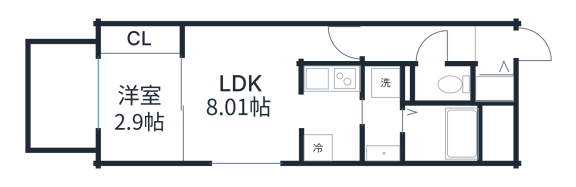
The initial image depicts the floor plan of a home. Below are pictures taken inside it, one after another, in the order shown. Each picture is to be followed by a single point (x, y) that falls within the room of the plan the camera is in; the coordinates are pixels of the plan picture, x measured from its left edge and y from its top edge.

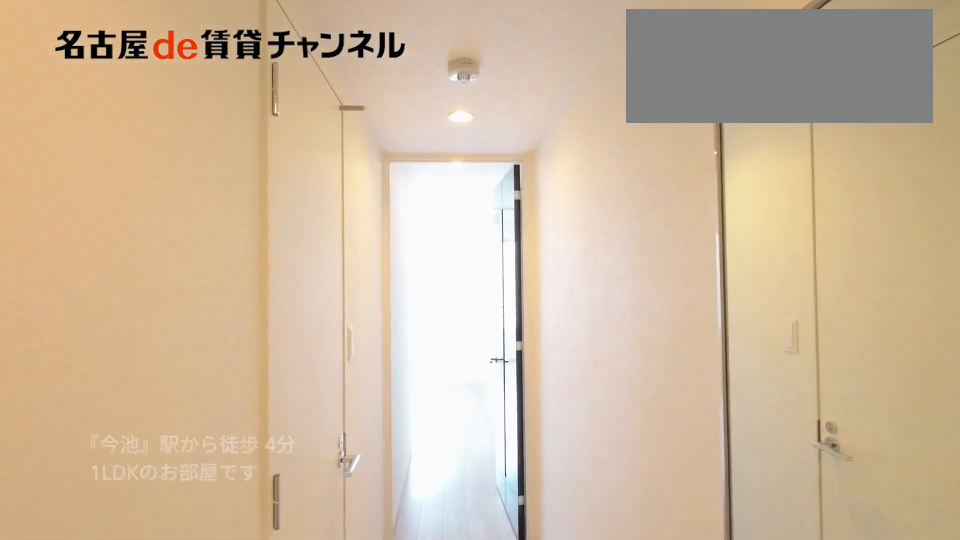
(494, 49)
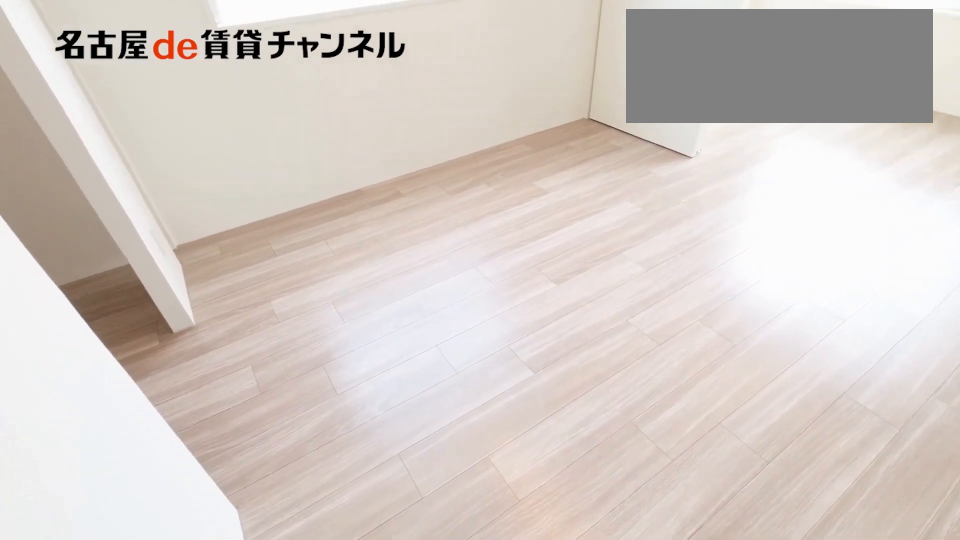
(250, 86)
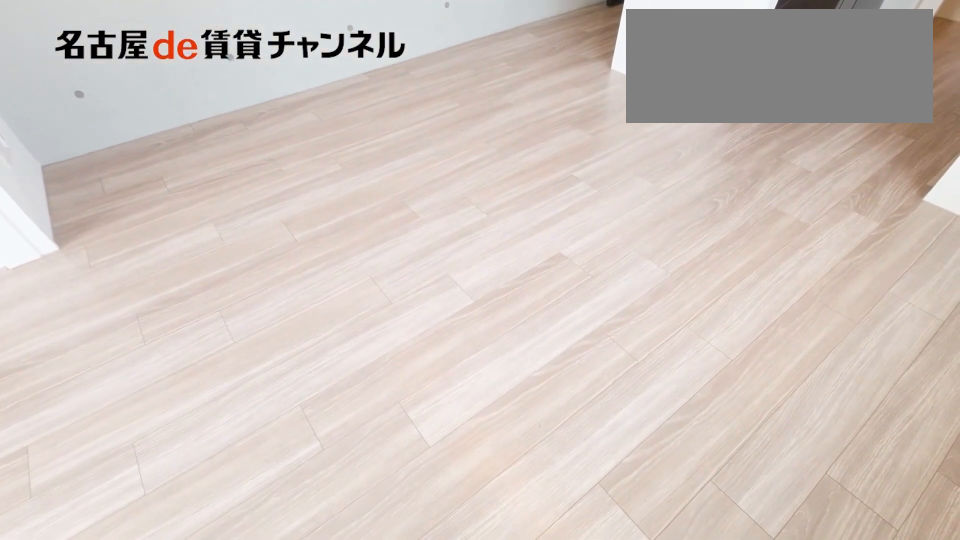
(250, 86)
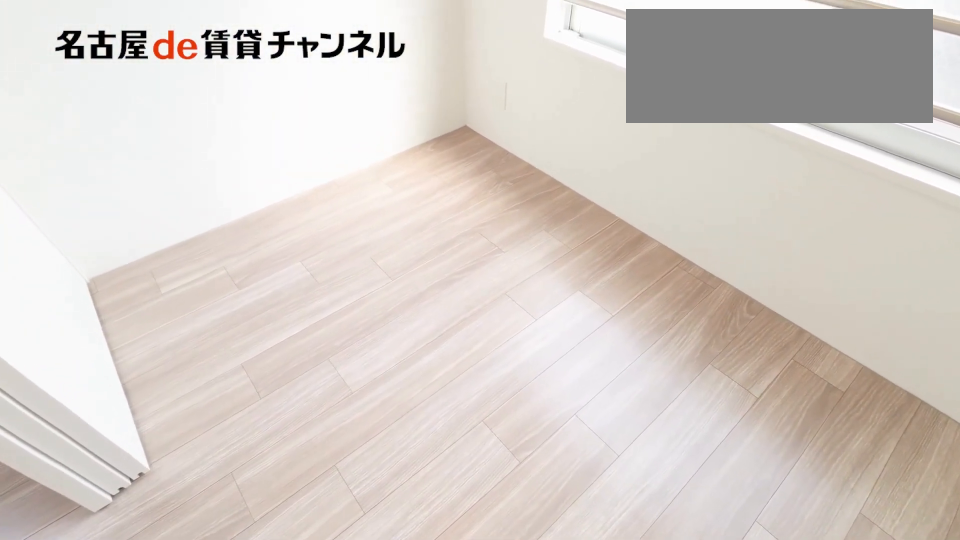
(139, 108)
